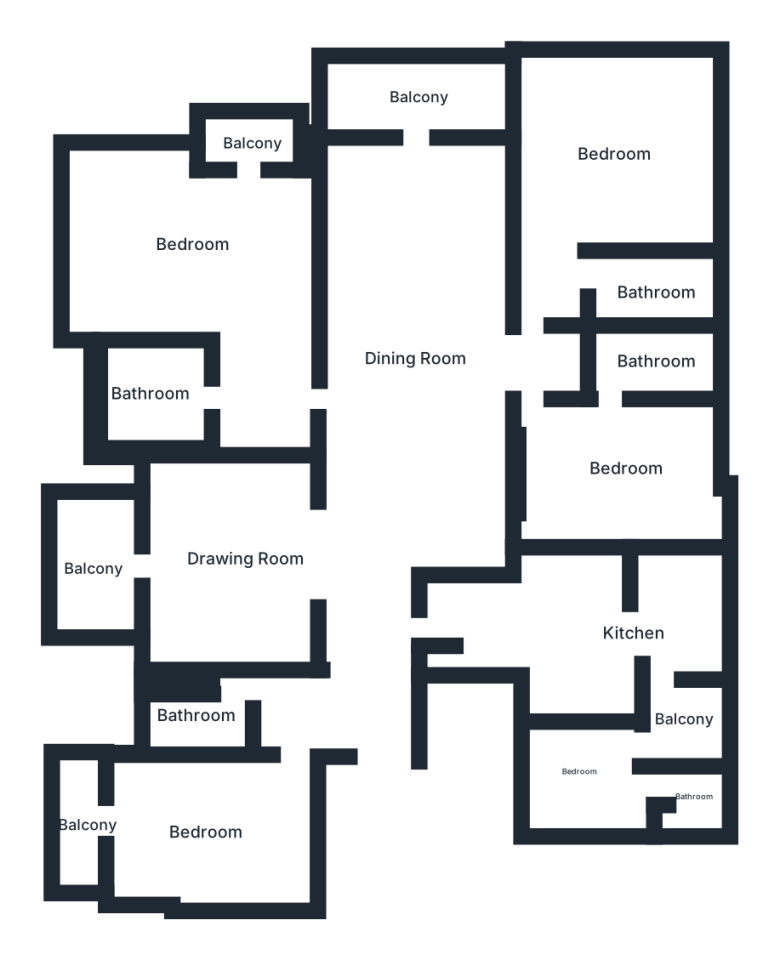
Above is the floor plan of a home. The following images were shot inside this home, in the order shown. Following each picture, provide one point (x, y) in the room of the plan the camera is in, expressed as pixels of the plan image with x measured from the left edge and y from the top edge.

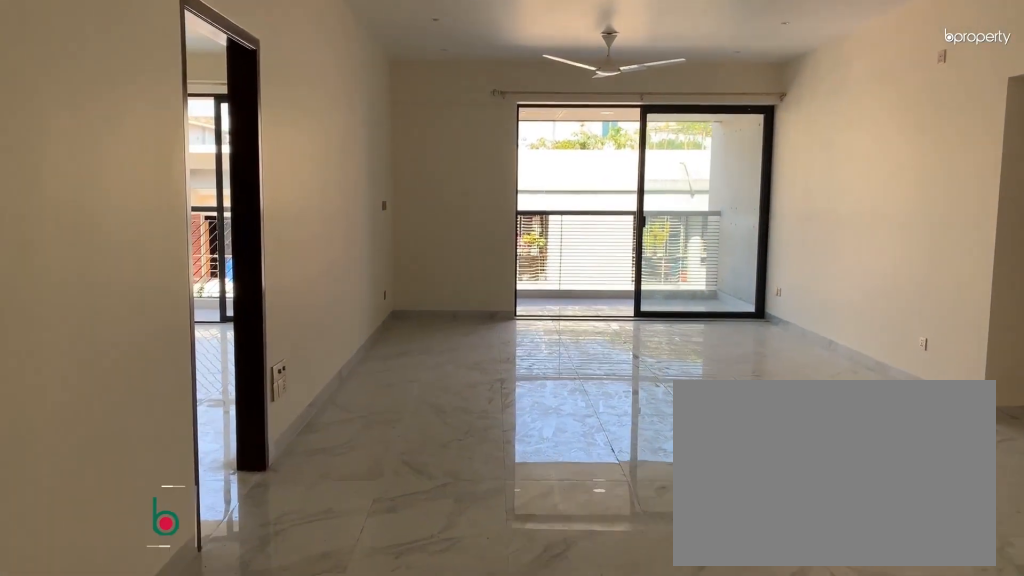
(408, 350)
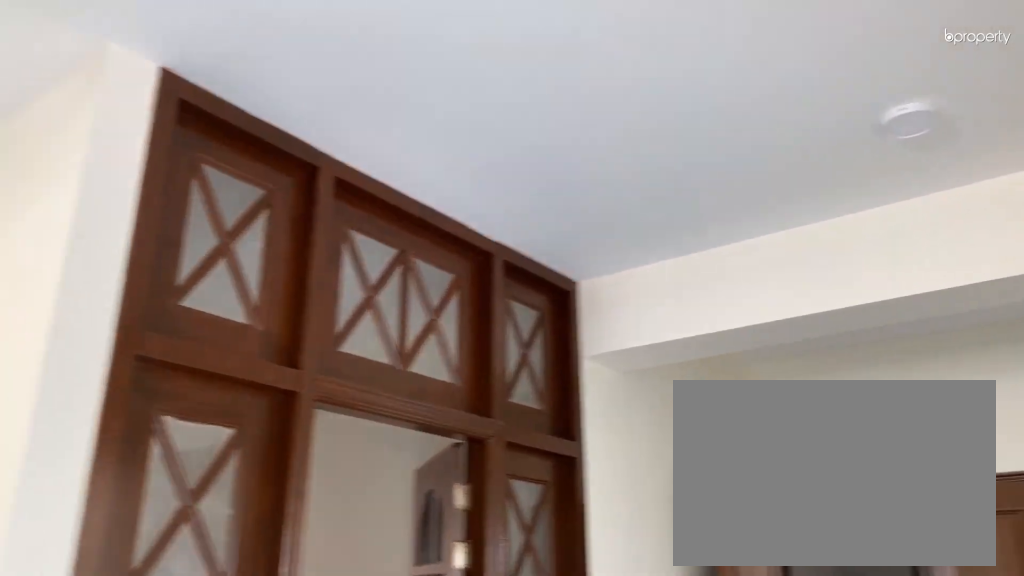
(408, 350)
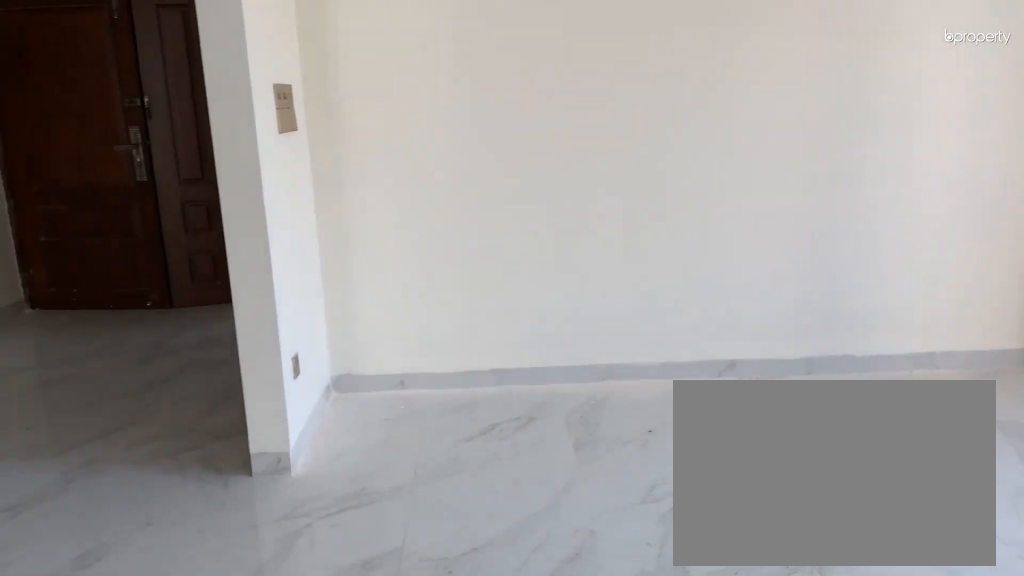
(249, 561)
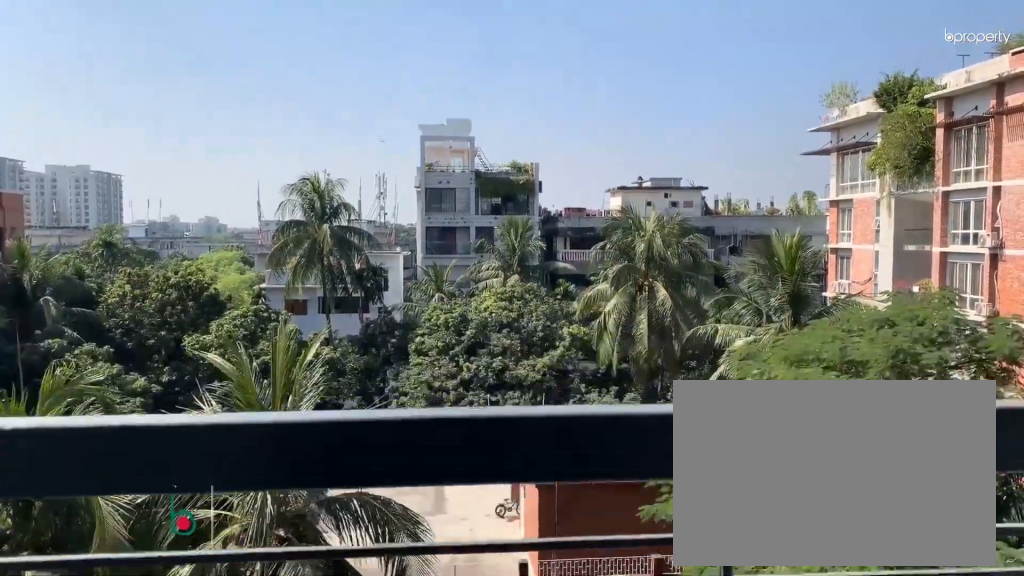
(97, 574)
